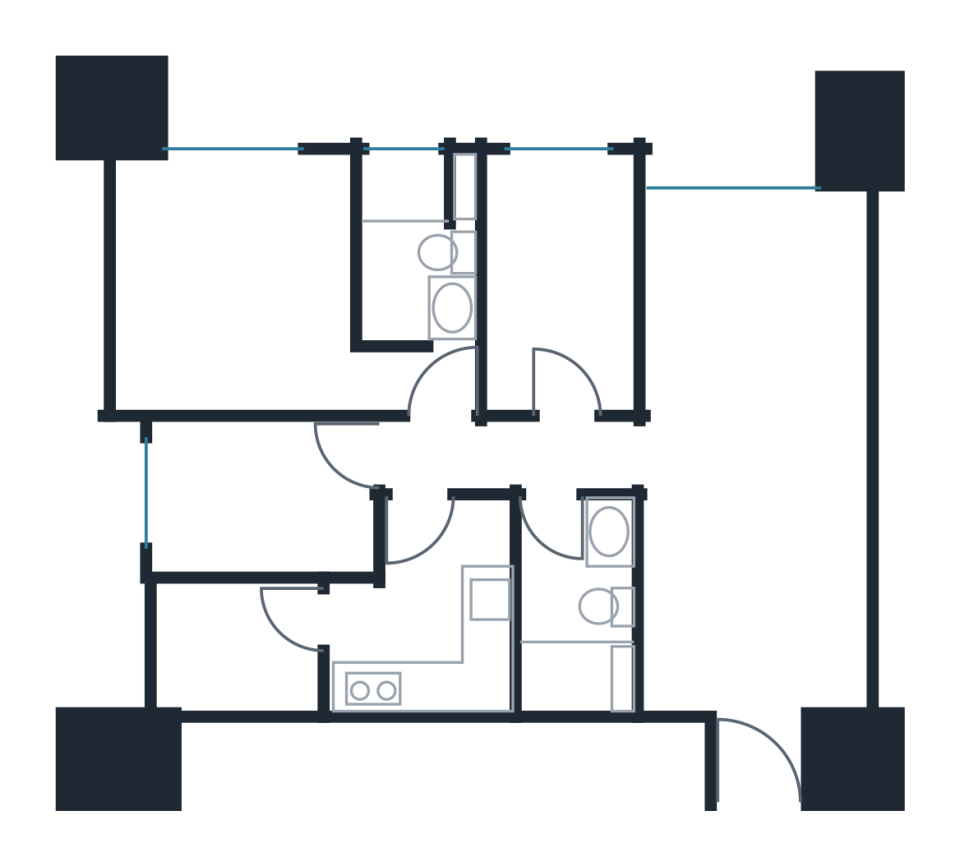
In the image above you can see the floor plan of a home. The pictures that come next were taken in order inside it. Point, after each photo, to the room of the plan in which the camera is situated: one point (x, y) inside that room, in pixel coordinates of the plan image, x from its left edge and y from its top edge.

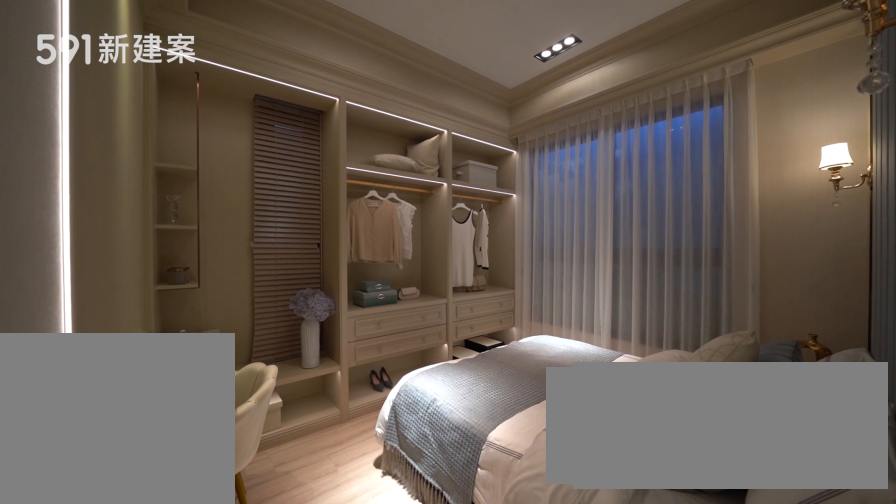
(254, 292)
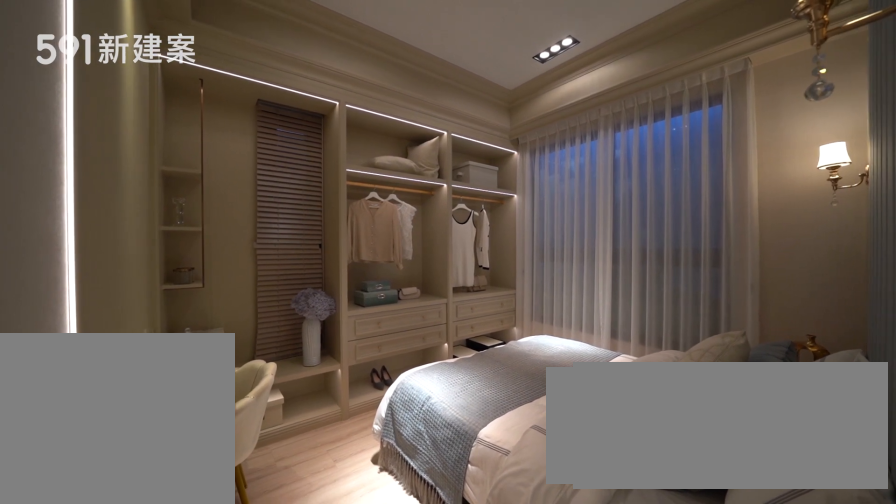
(254, 292)
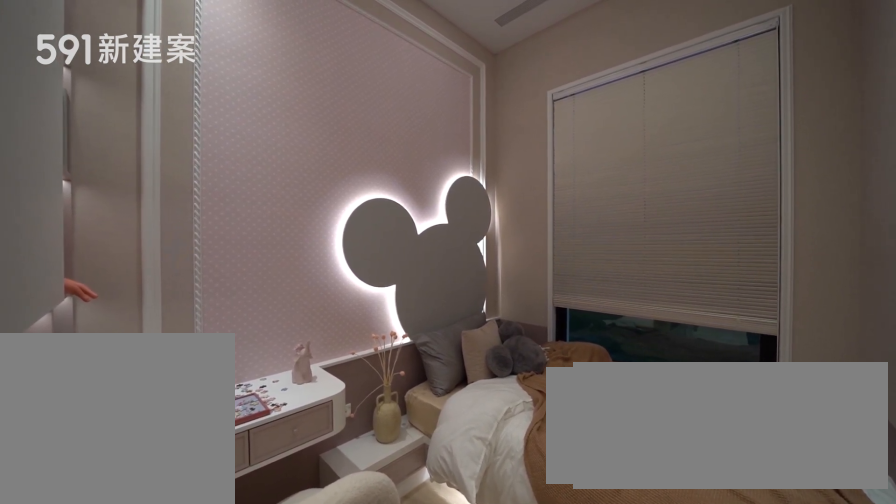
(261, 501)
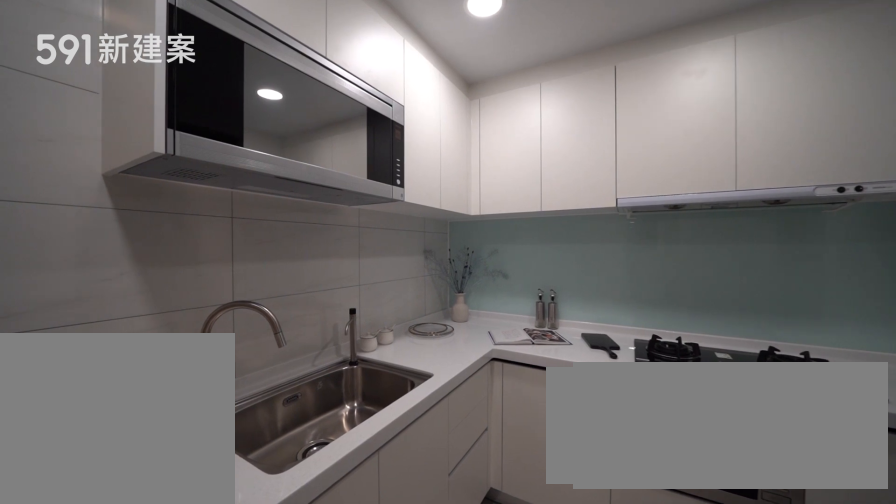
(432, 612)
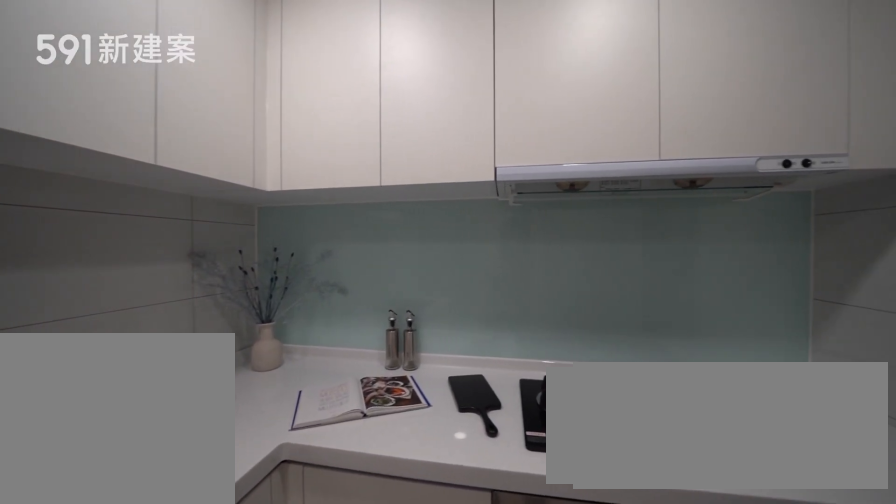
(432, 612)
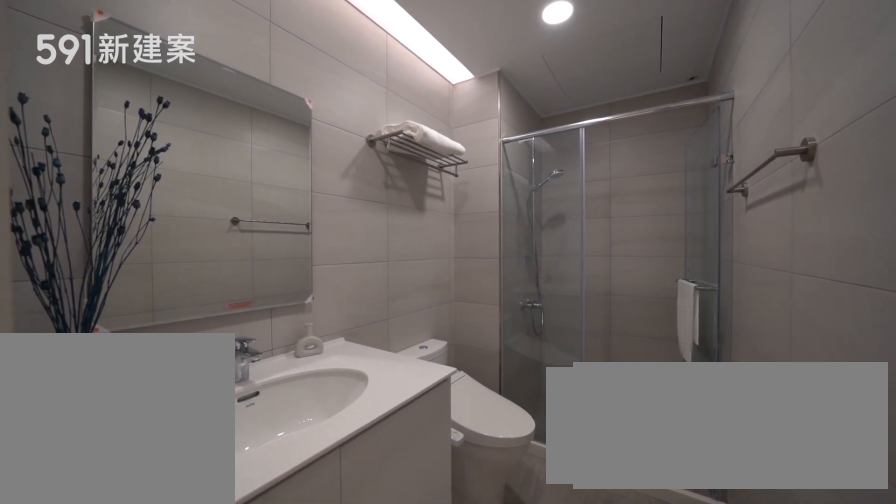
(573, 603)
